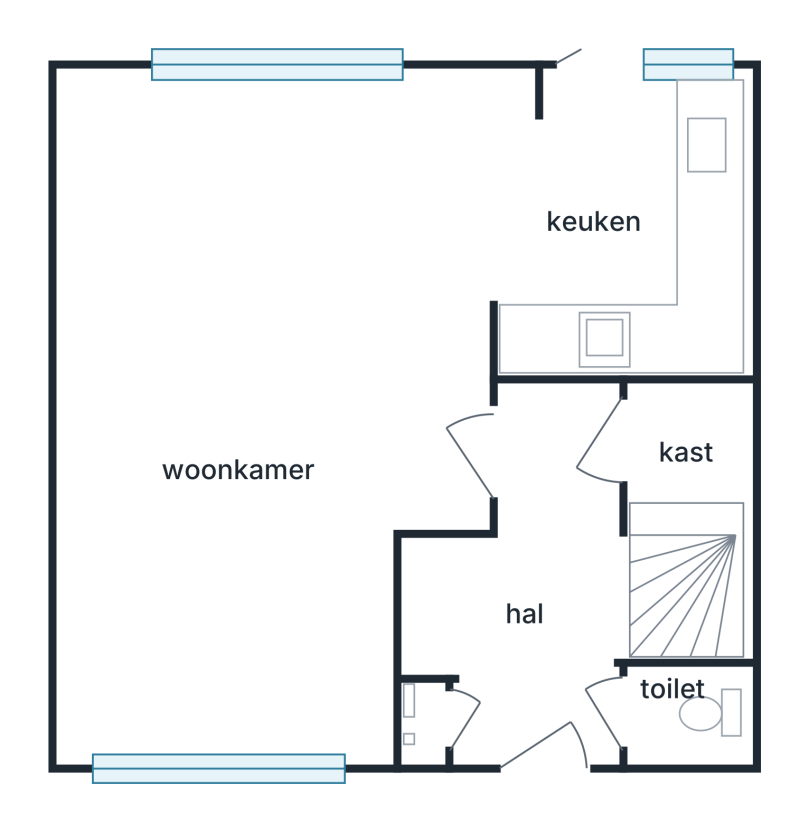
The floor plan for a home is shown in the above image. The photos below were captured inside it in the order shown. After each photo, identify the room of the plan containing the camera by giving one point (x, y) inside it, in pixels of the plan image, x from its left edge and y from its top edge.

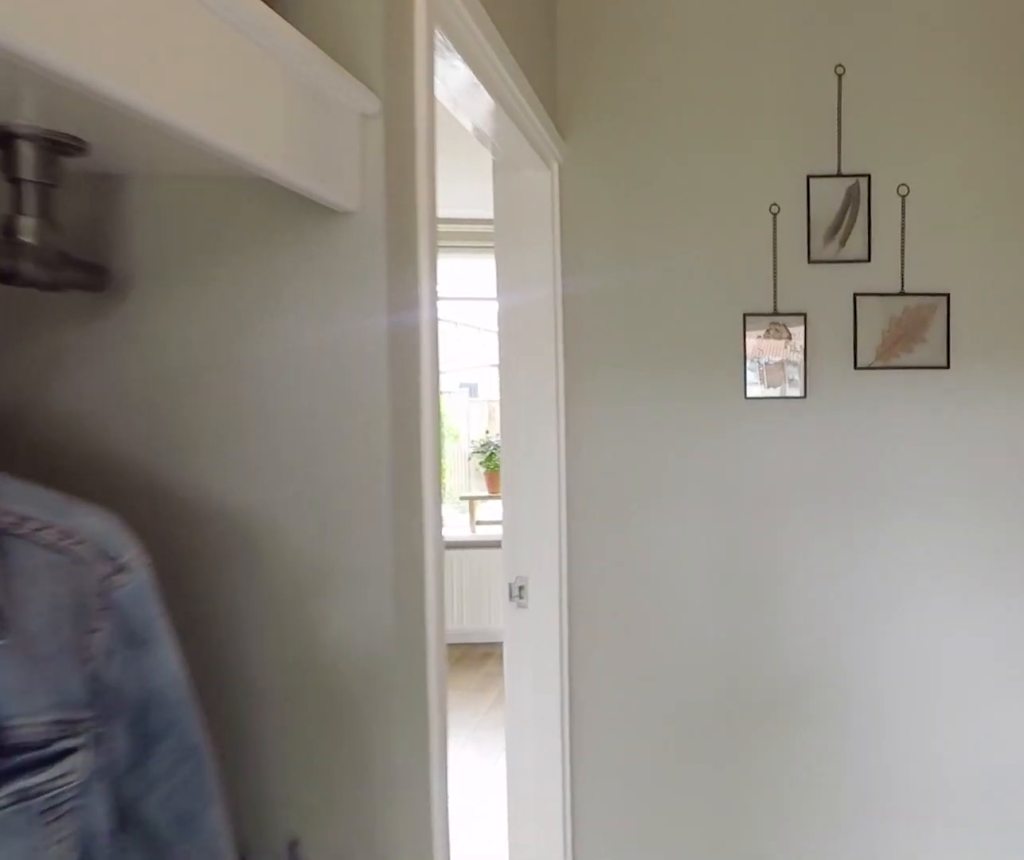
(532, 585)
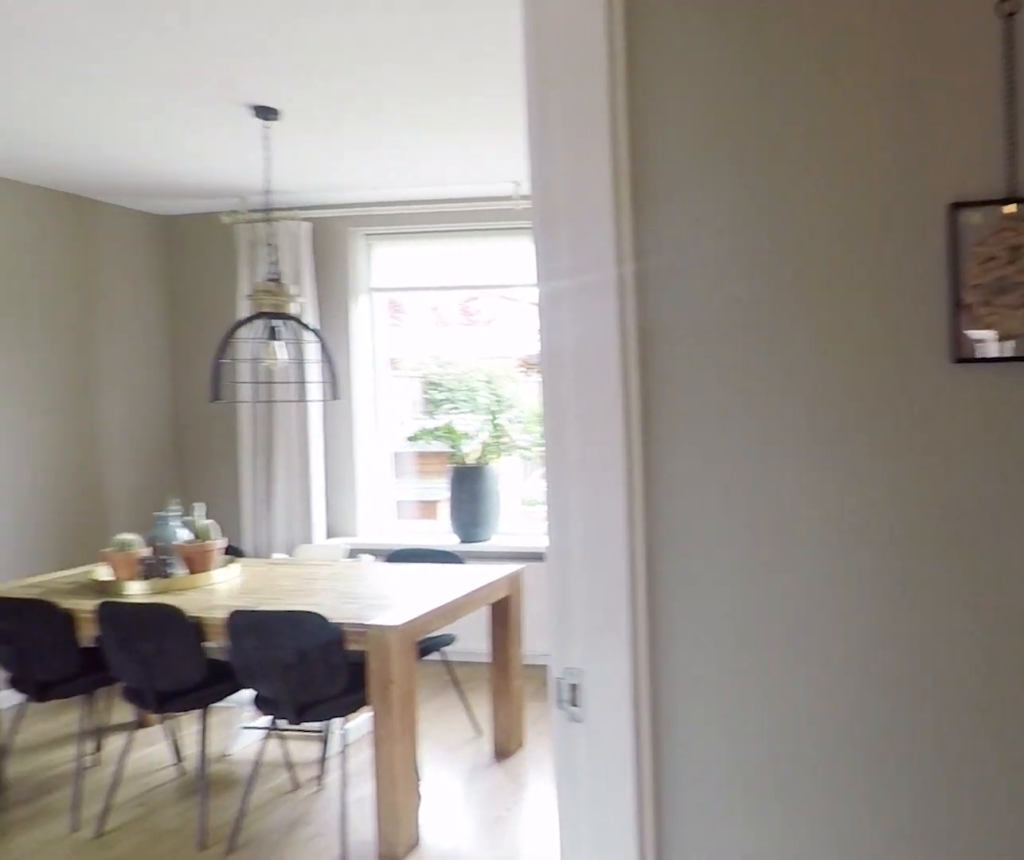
(532, 585)
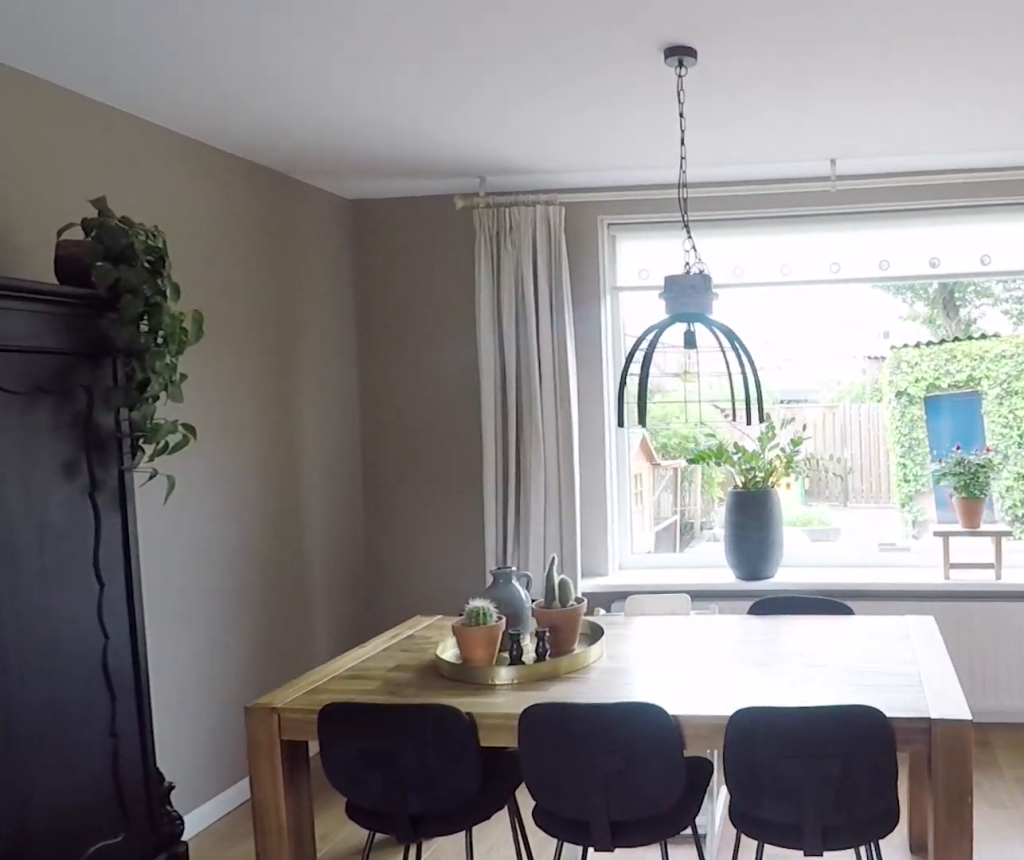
(187, 336)
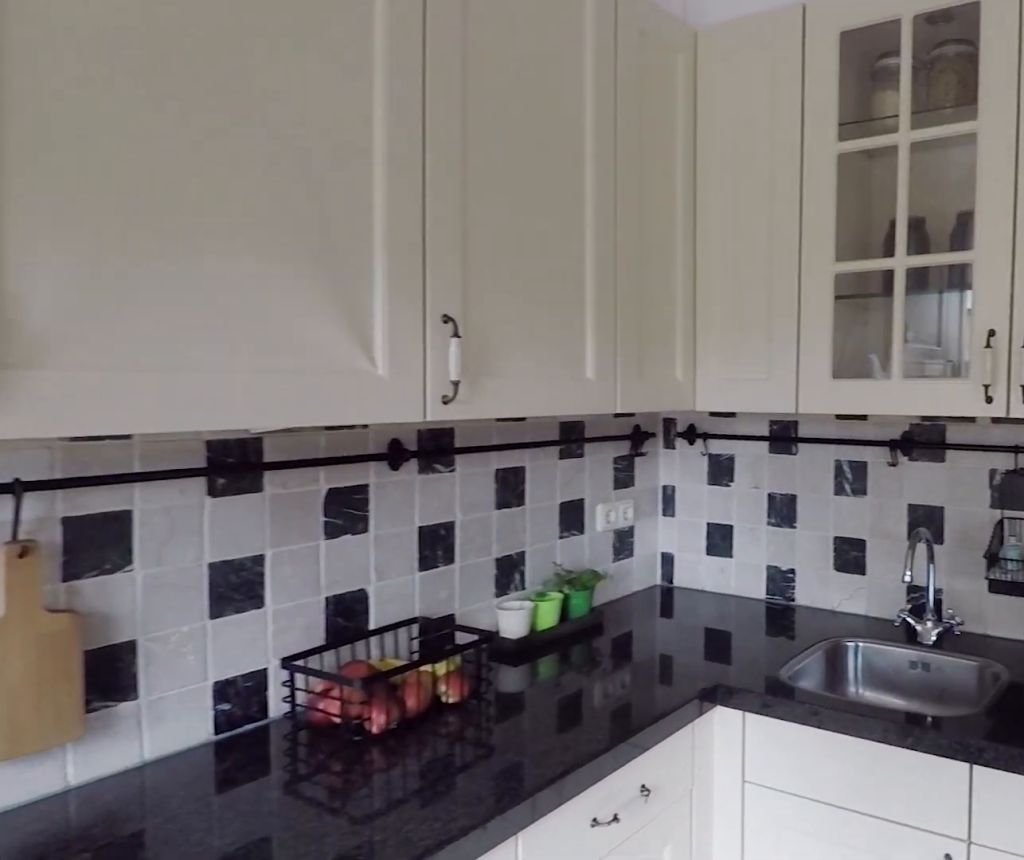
(615, 228)
